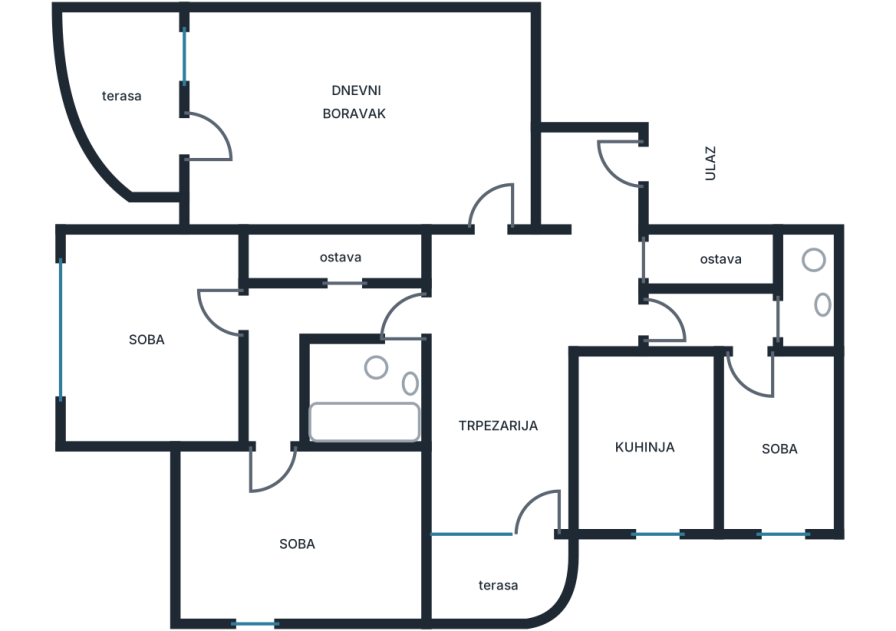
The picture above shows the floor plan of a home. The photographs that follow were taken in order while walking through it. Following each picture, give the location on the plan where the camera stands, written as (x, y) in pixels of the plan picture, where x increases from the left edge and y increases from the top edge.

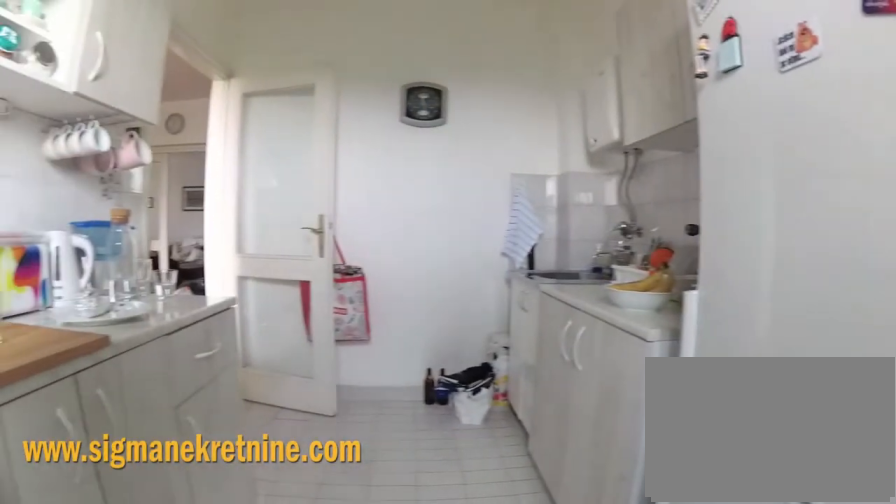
(628, 523)
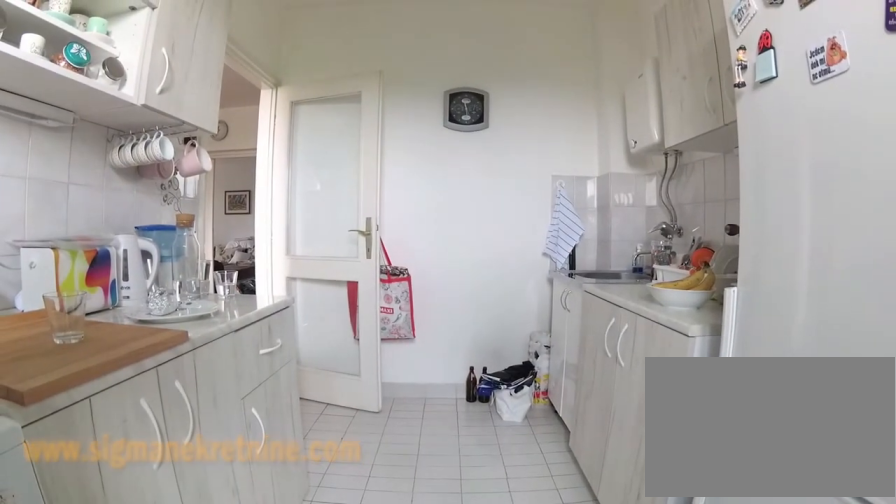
(649, 537)
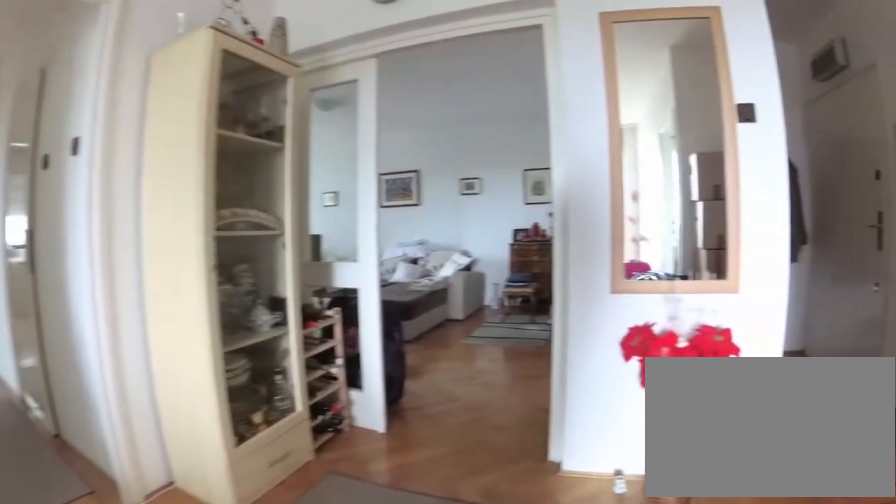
(513, 397)
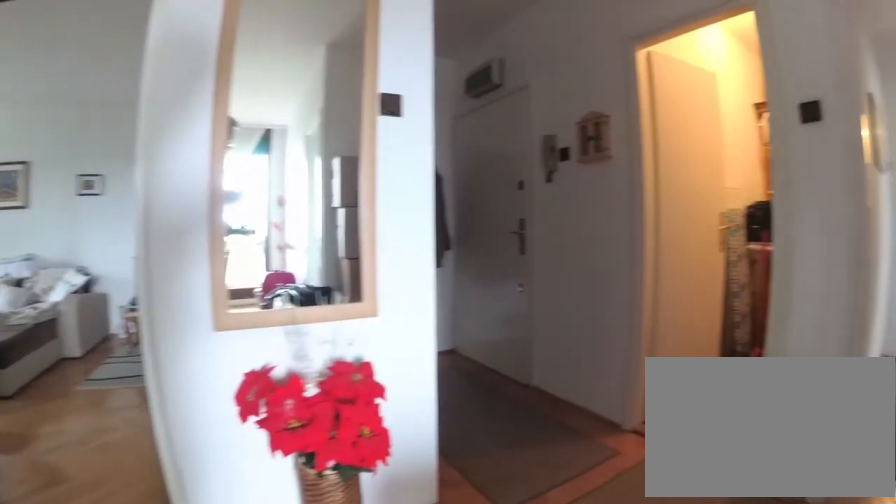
(484, 360)
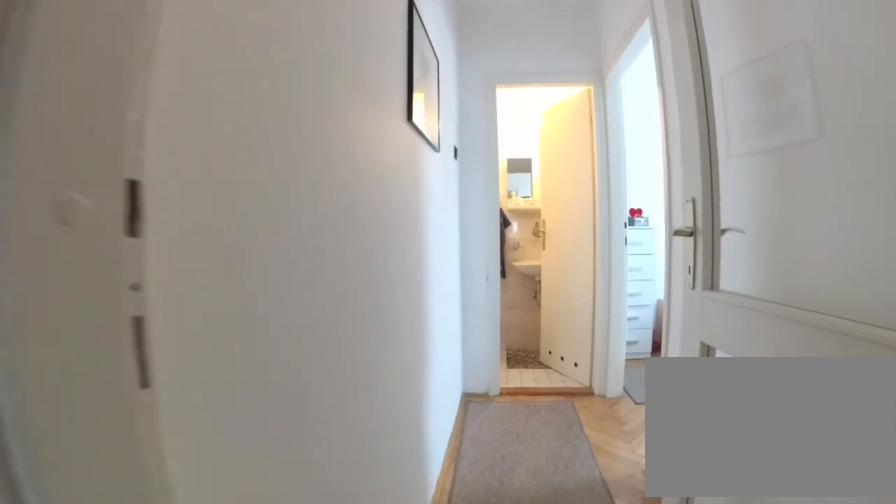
(597, 322)
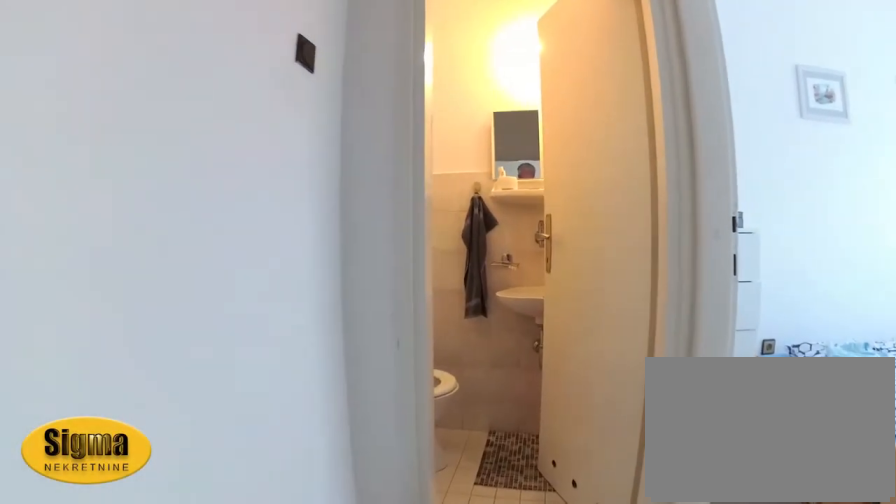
(685, 323)
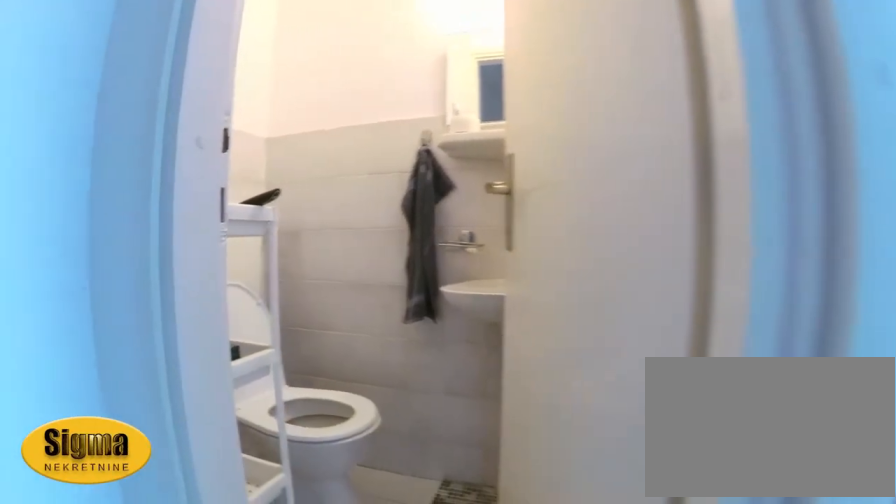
(723, 328)
